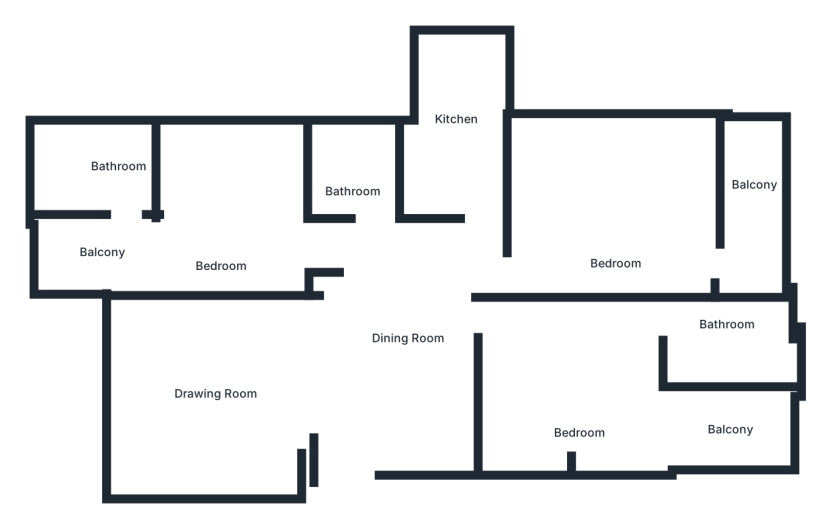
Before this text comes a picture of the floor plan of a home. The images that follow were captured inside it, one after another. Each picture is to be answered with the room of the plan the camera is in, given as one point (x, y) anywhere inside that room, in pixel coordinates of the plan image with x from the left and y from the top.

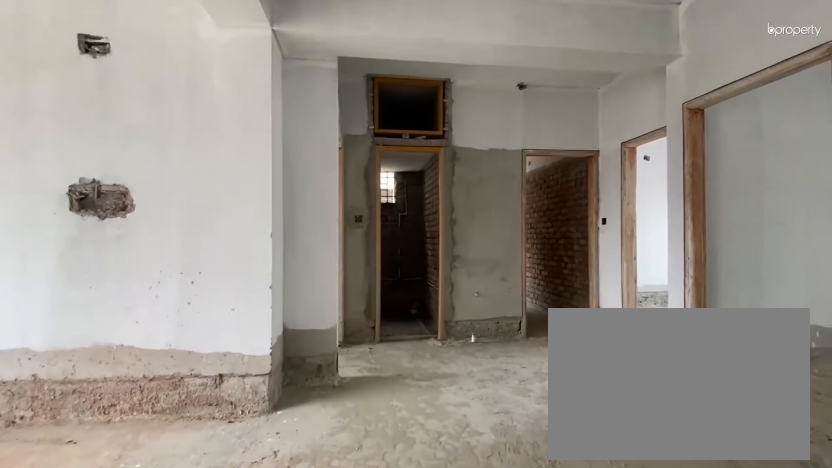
(411, 334)
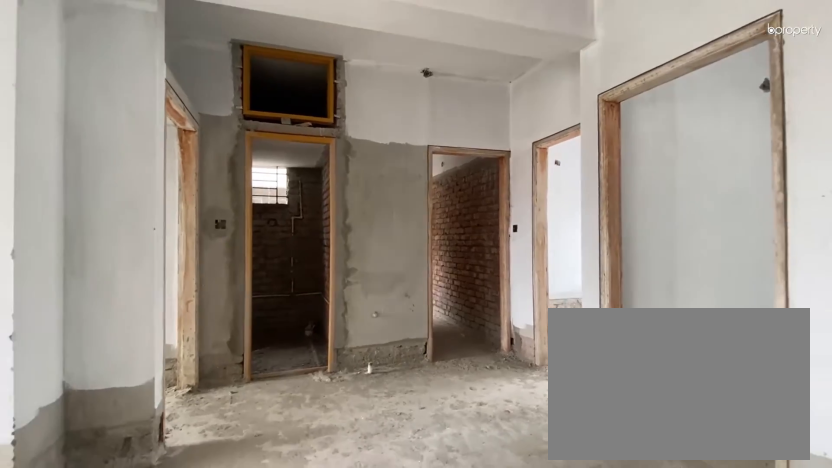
(411, 334)
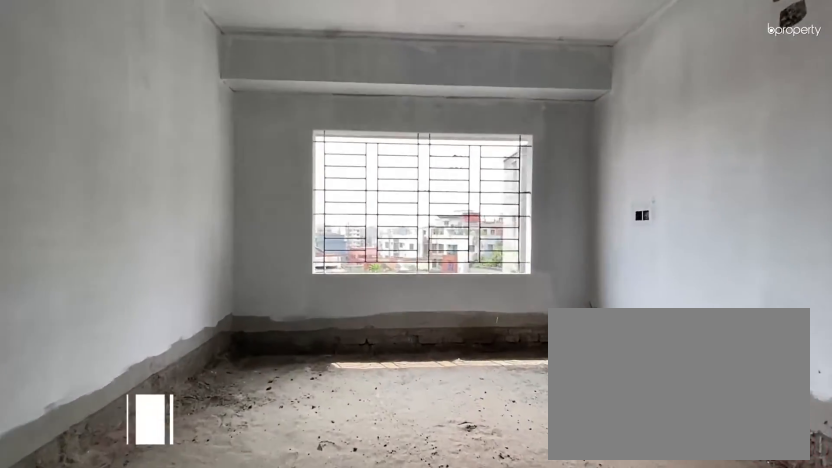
(217, 391)
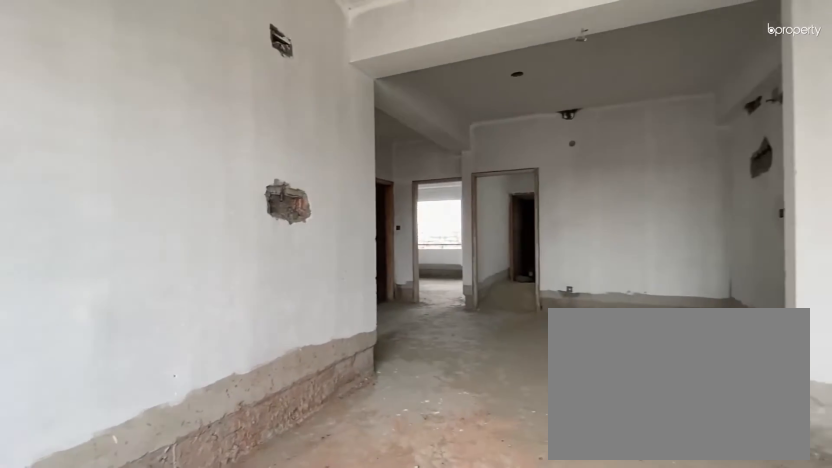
(217, 391)
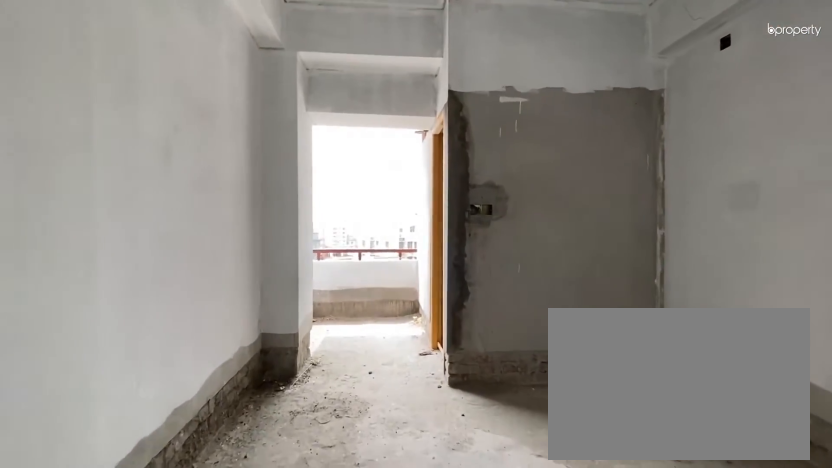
(222, 223)
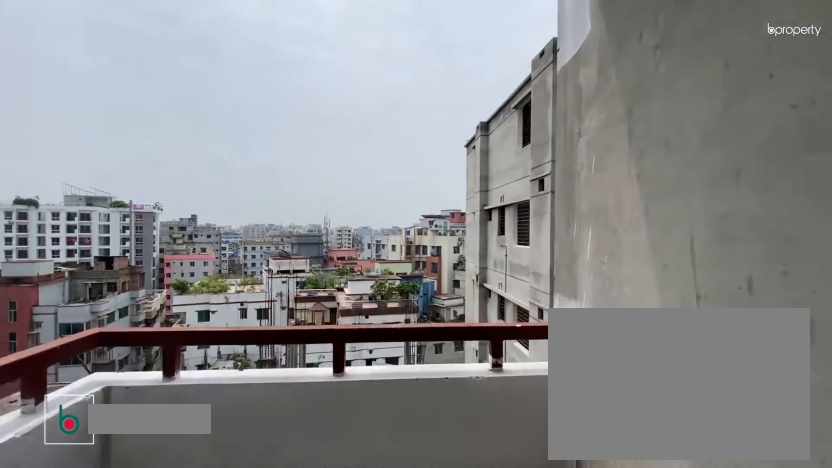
(91, 256)
